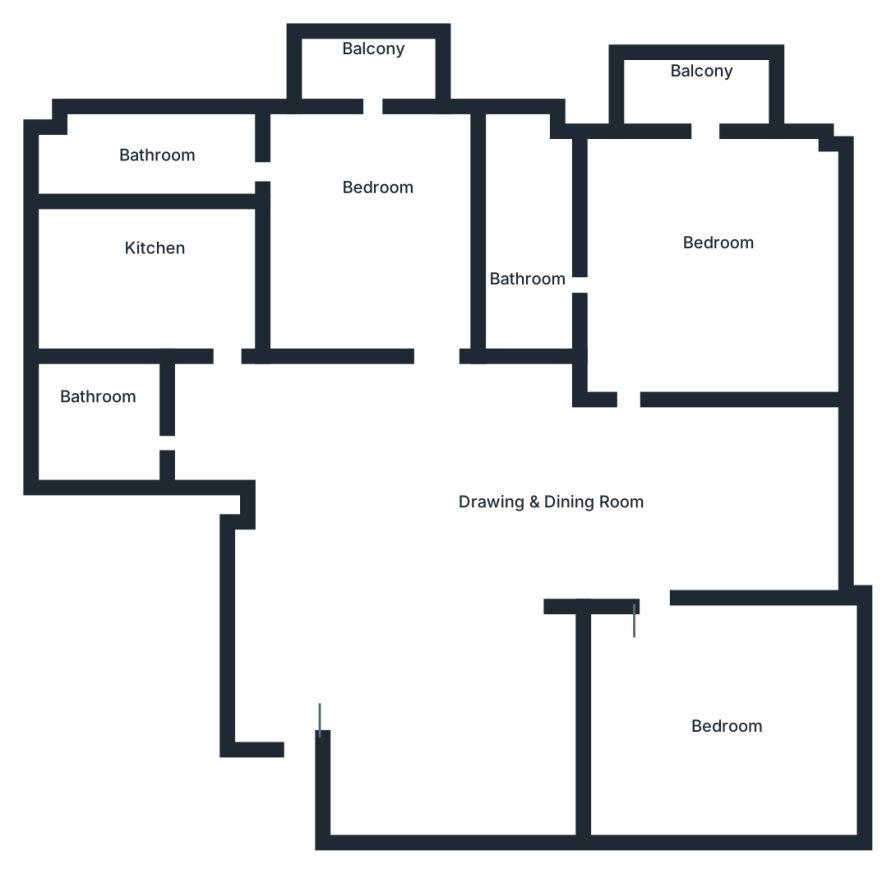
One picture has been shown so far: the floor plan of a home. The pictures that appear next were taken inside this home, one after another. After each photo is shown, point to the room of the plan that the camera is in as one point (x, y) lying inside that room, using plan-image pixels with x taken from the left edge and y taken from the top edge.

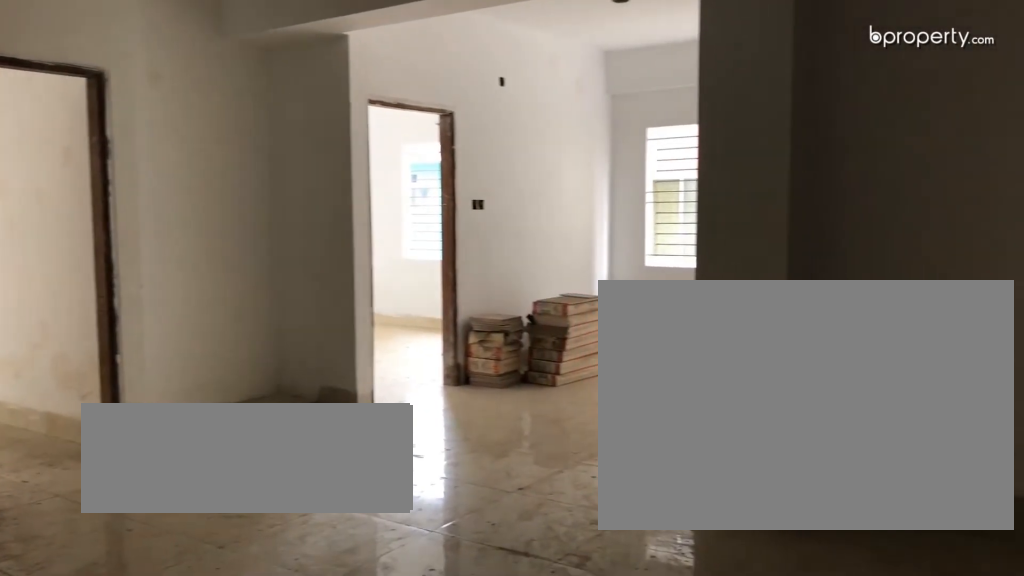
(418, 602)
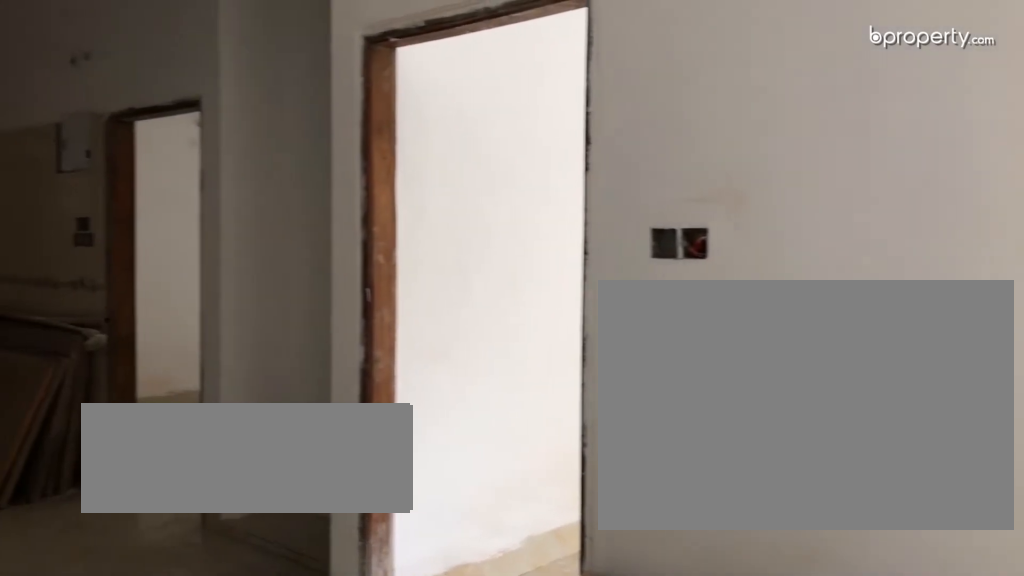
(417, 578)
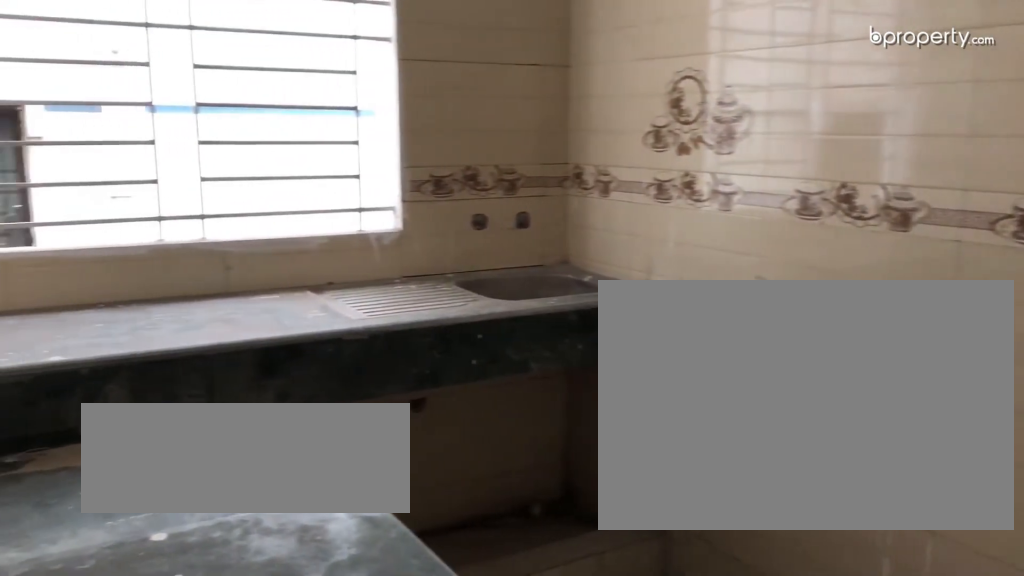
(162, 283)
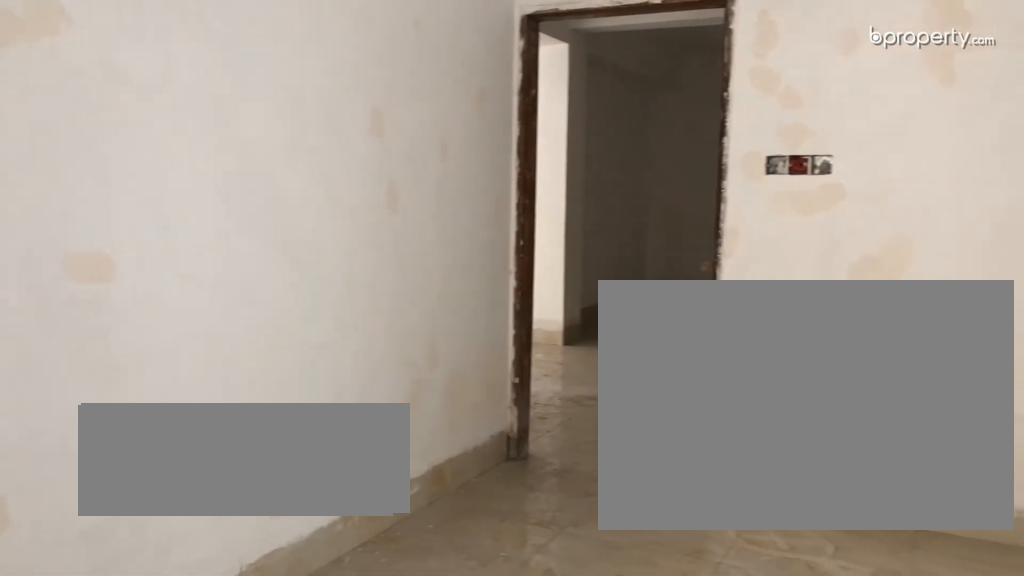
(383, 242)
